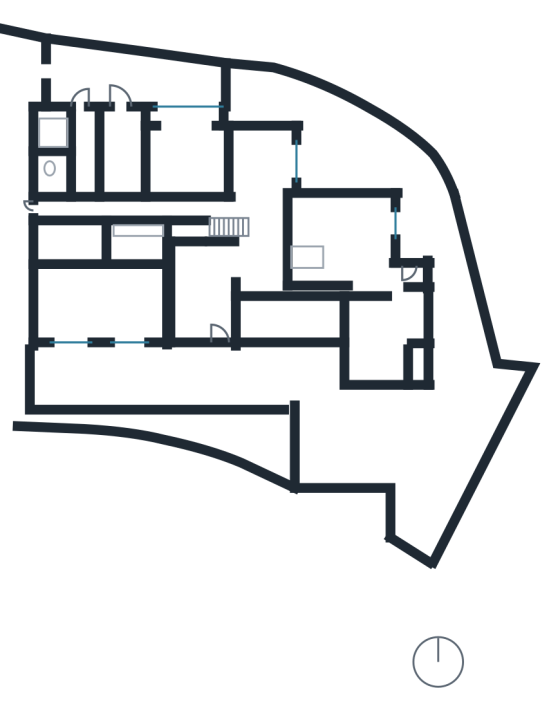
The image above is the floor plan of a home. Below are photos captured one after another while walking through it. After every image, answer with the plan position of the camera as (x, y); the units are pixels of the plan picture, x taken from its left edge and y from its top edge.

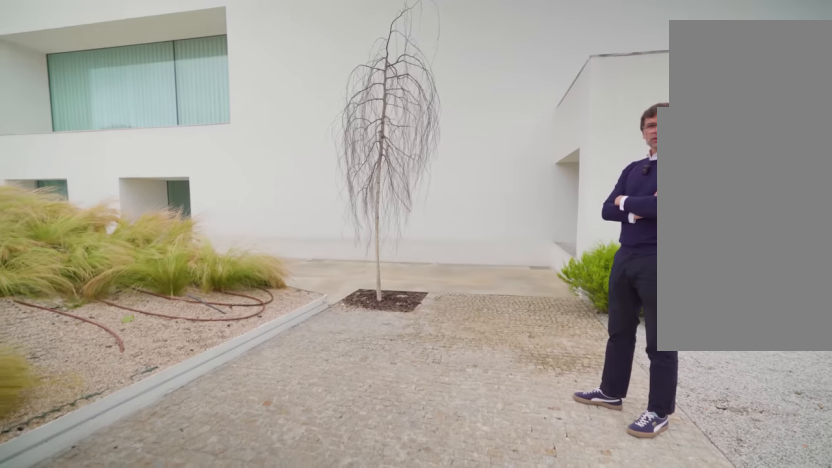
(314, 466)
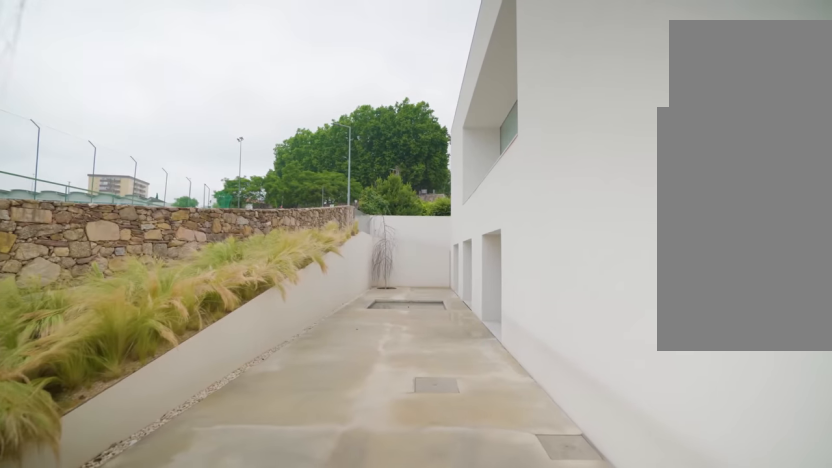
(315, 380)
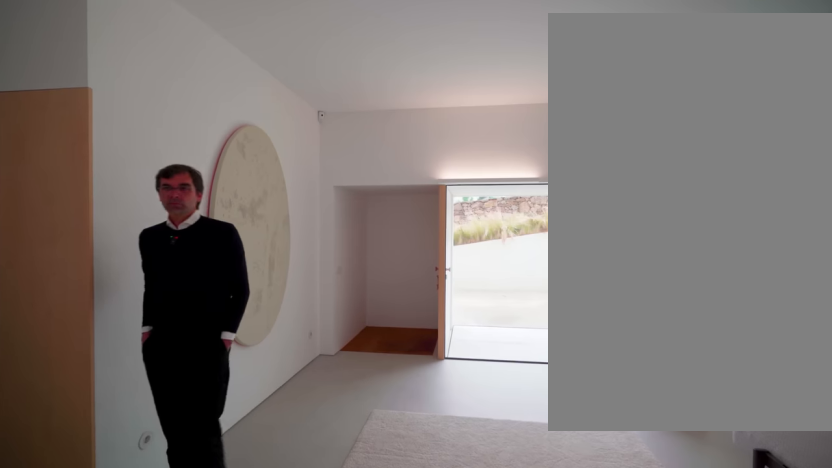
(191, 257)
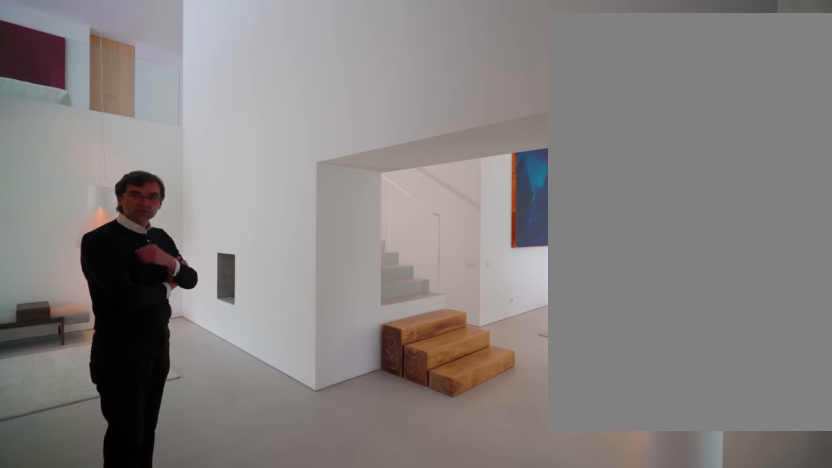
(273, 261)
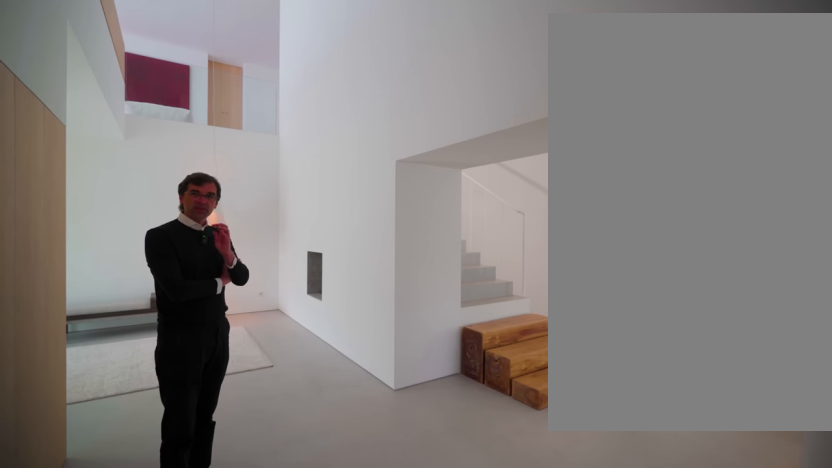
(274, 261)
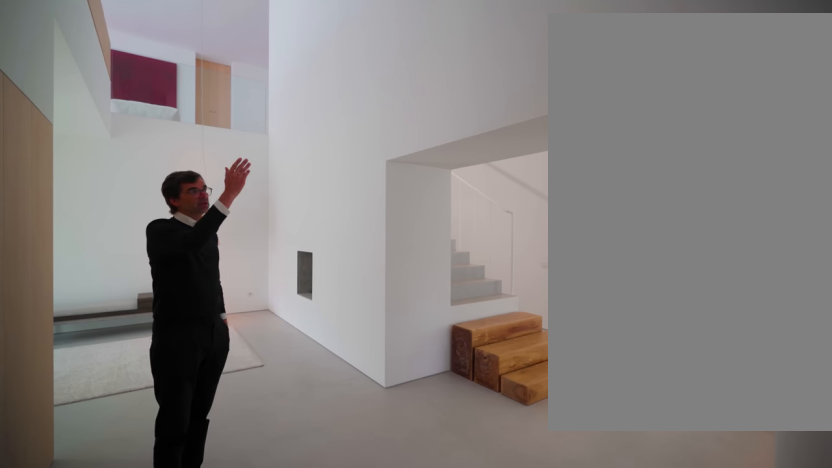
(274, 261)
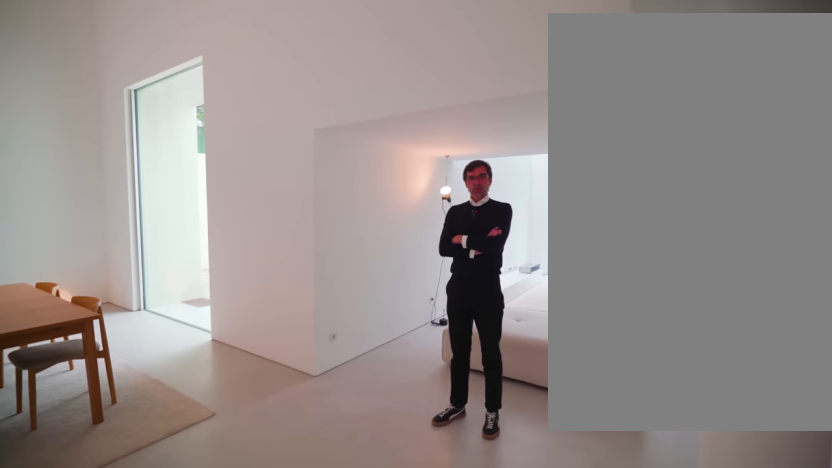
(257, 235)
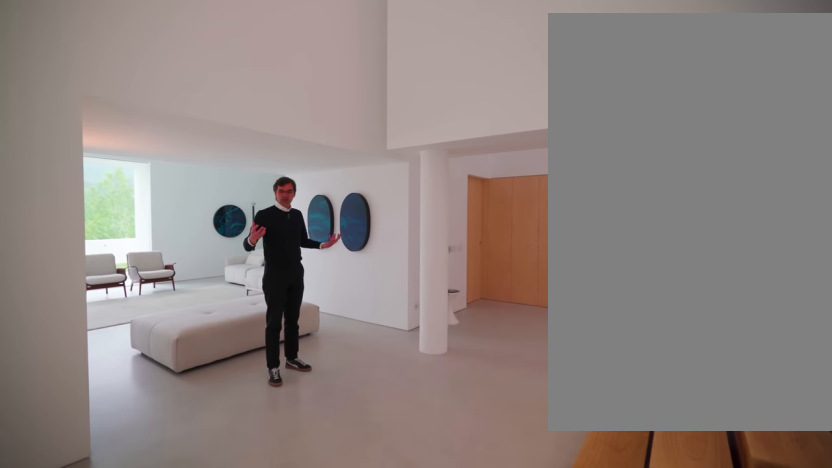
(258, 208)
